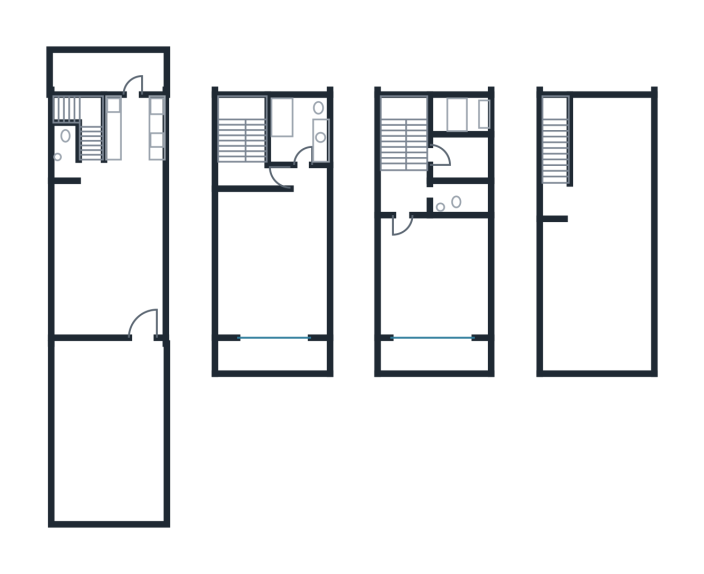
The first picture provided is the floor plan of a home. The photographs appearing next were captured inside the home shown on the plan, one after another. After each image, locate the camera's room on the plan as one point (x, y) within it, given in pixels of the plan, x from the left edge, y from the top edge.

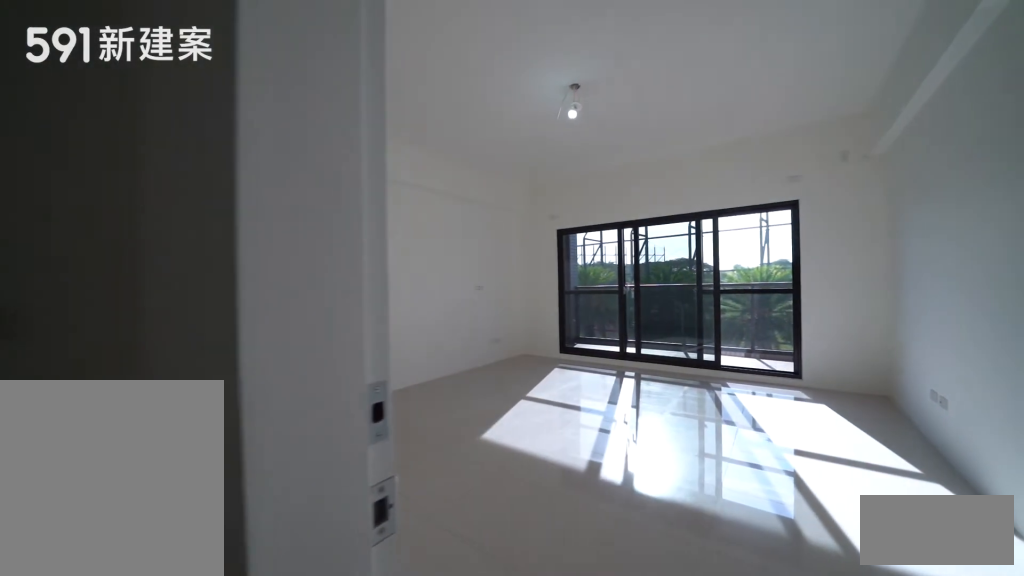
(436, 281)
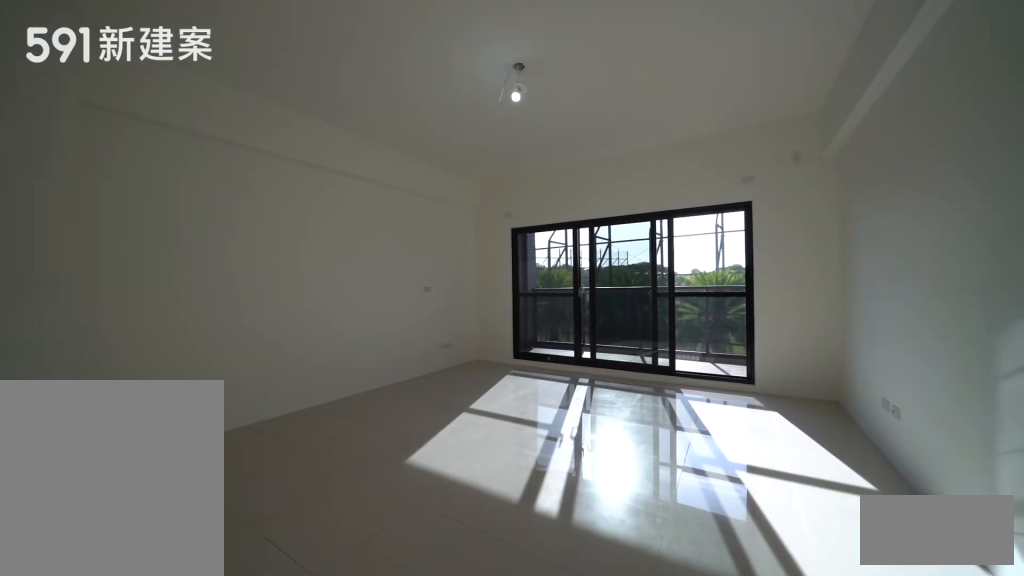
(436, 281)
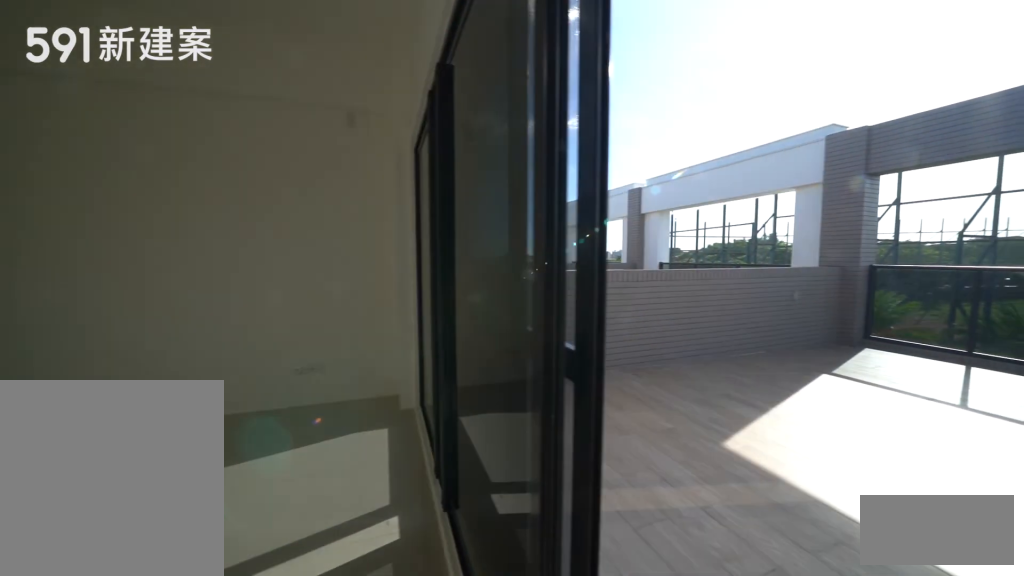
(601, 249)
